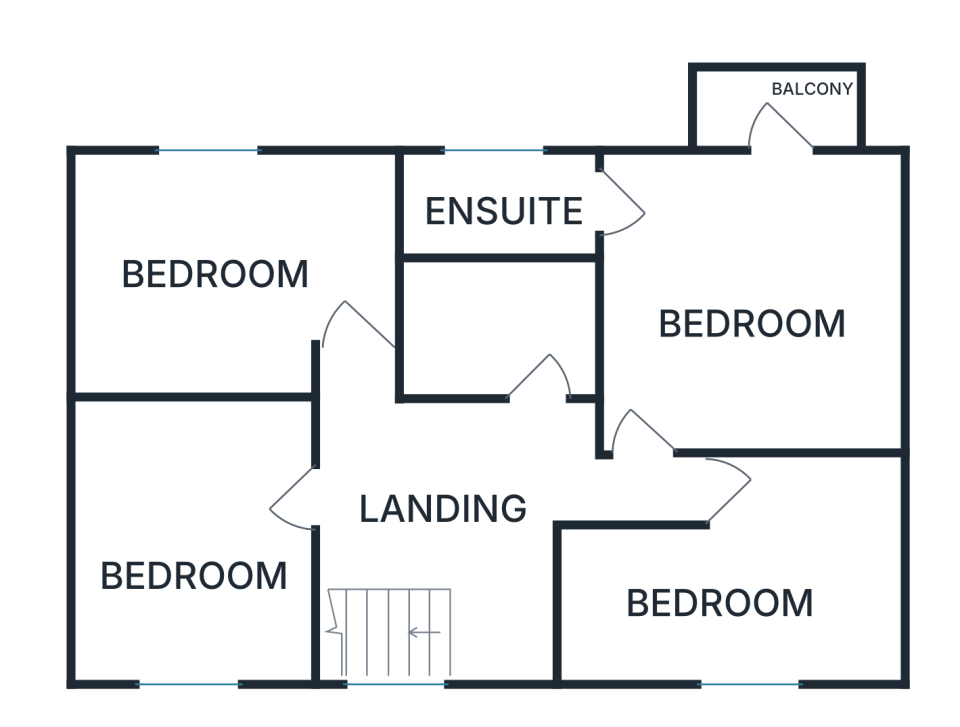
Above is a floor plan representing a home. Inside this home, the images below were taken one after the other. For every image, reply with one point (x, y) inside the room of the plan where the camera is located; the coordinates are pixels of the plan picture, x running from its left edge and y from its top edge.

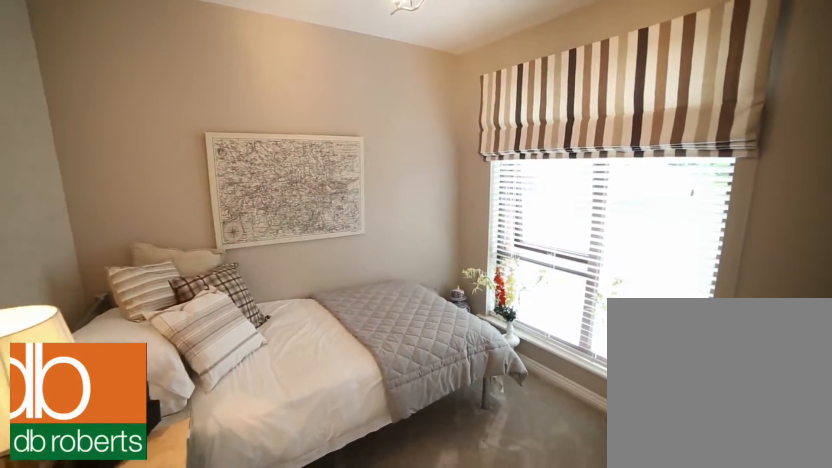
(745, 583)
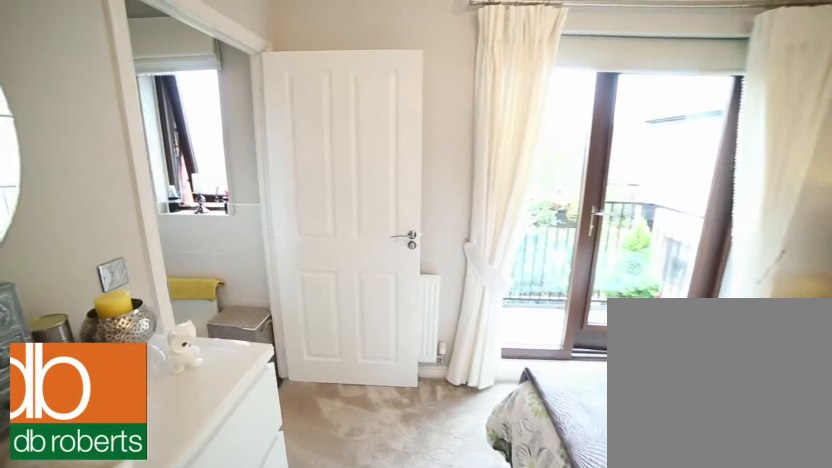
(717, 301)
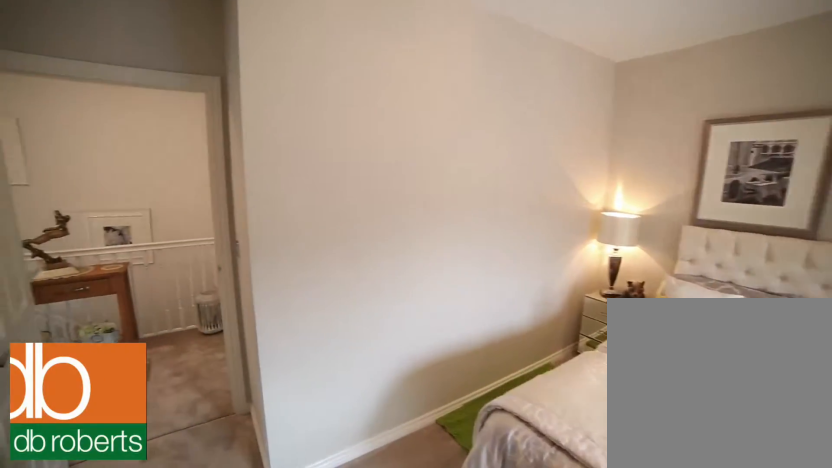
(227, 268)
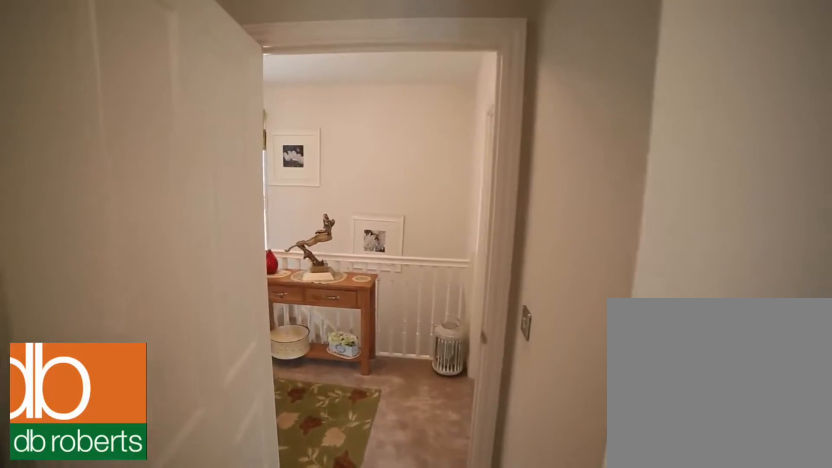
(227, 268)
